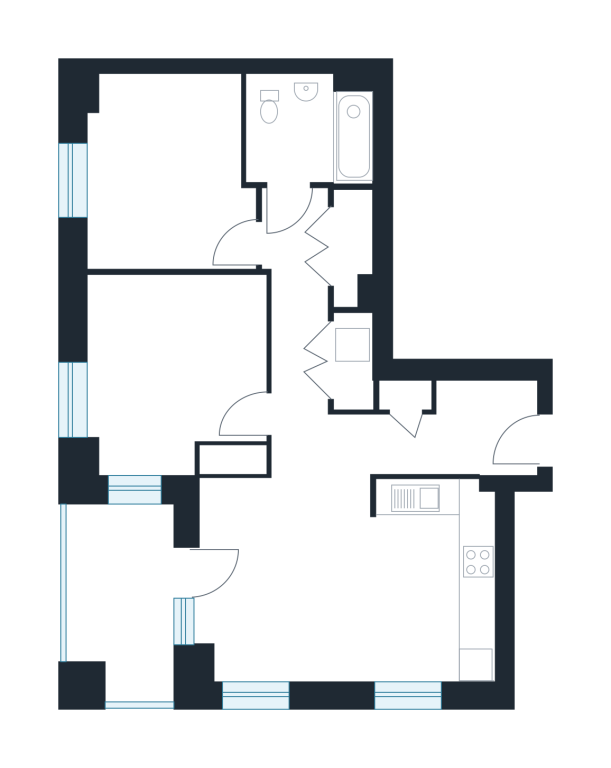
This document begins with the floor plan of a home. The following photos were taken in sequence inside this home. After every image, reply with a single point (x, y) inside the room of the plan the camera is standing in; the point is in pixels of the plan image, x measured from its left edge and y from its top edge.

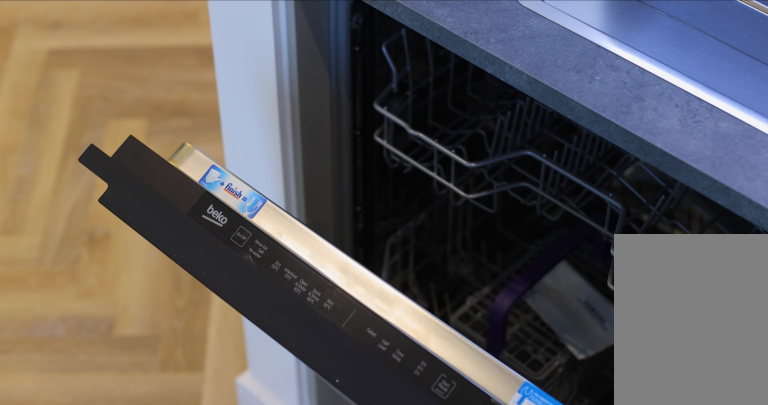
(349, 516)
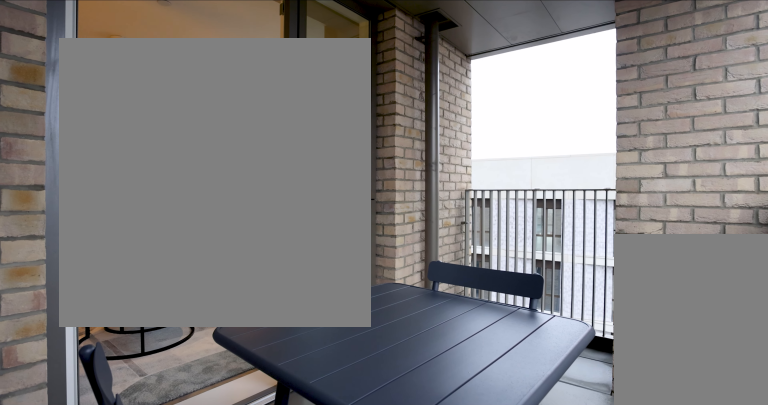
(124, 596)
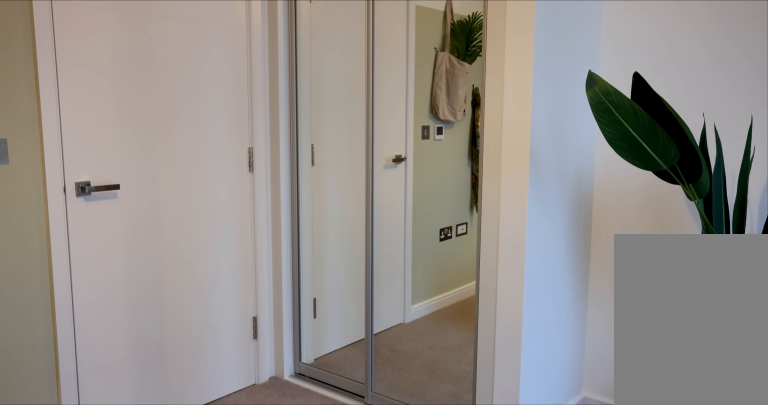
(176, 373)
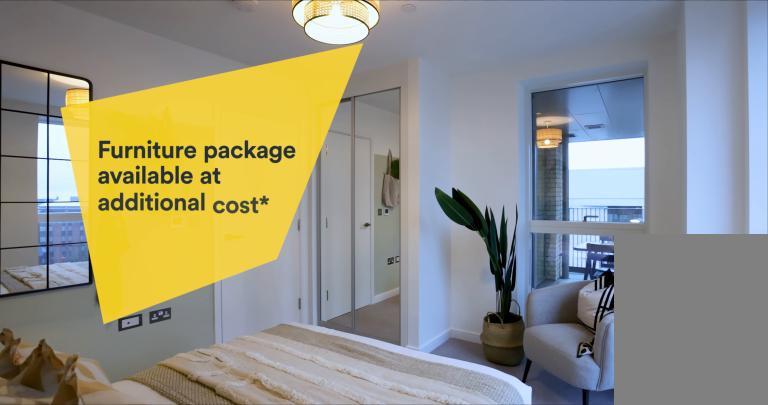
(177, 373)
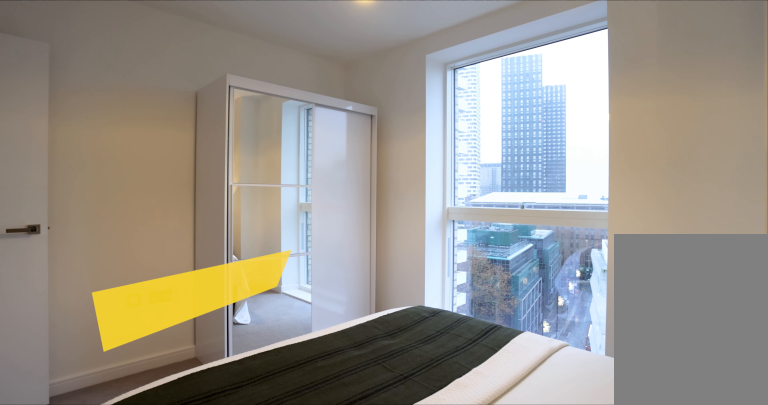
(168, 176)
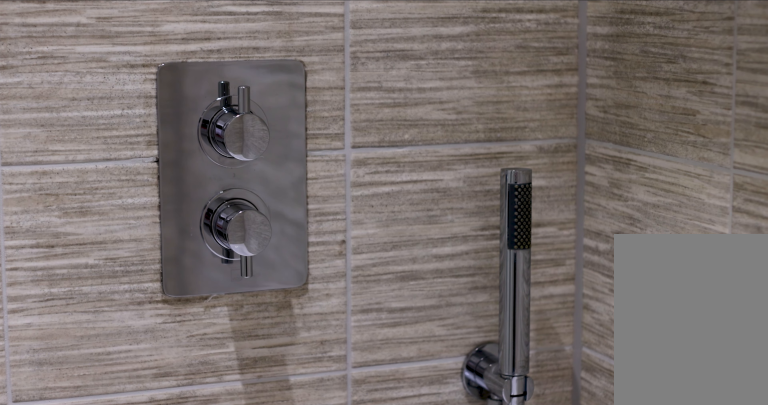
(306, 131)
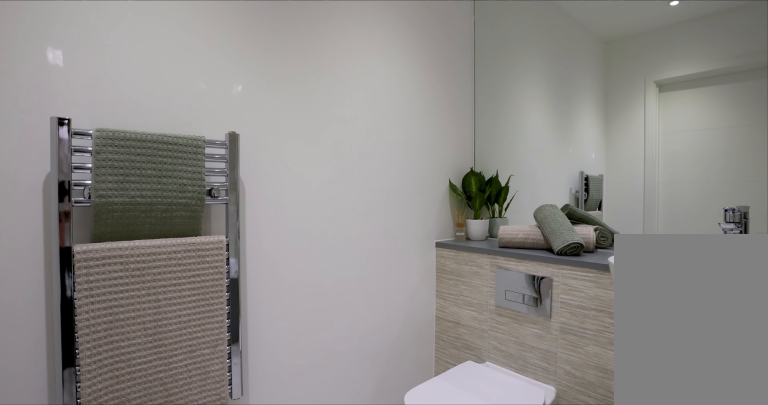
(306, 132)
